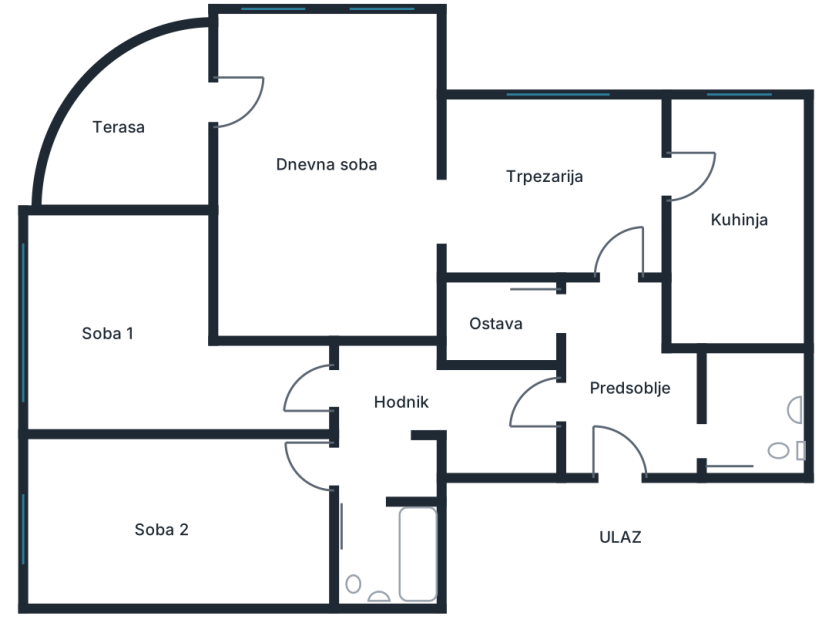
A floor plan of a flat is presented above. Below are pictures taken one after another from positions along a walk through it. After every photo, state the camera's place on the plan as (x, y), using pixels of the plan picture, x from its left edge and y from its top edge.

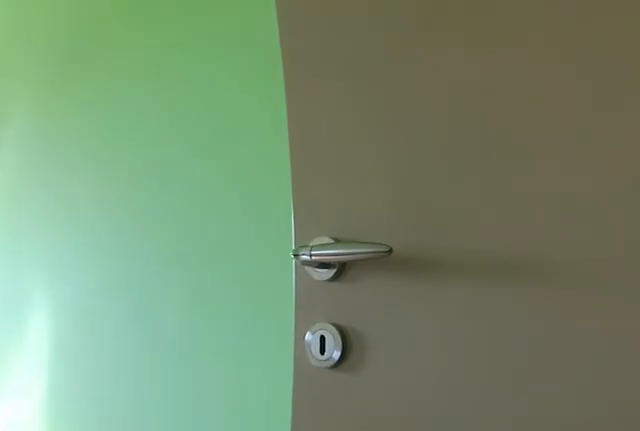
(301, 459)
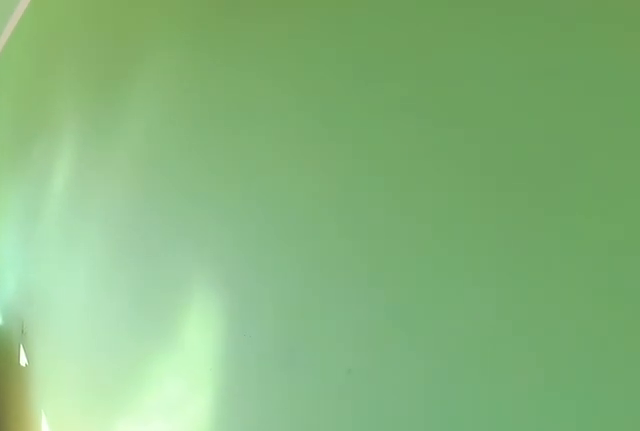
(279, 459)
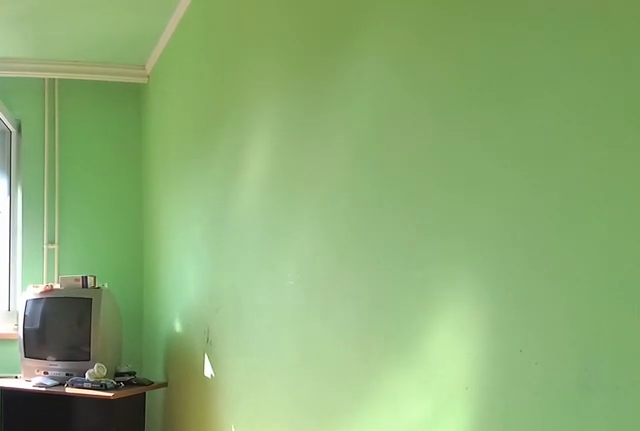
(271, 459)
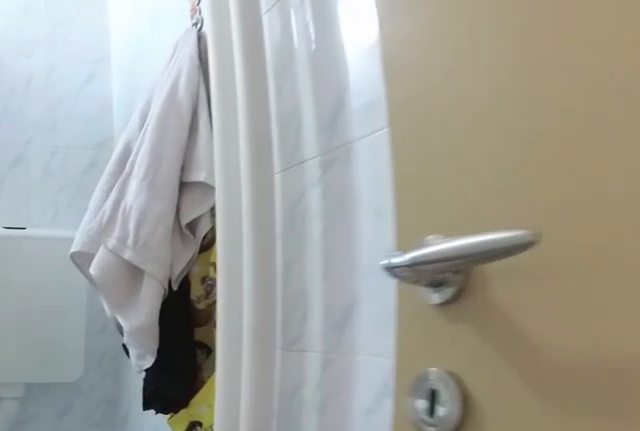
(368, 480)
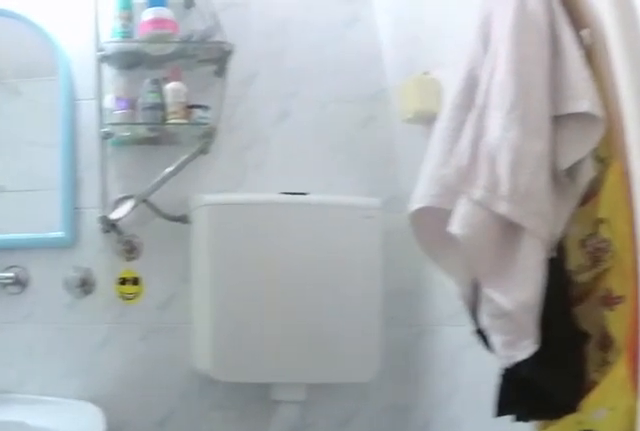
(367, 498)
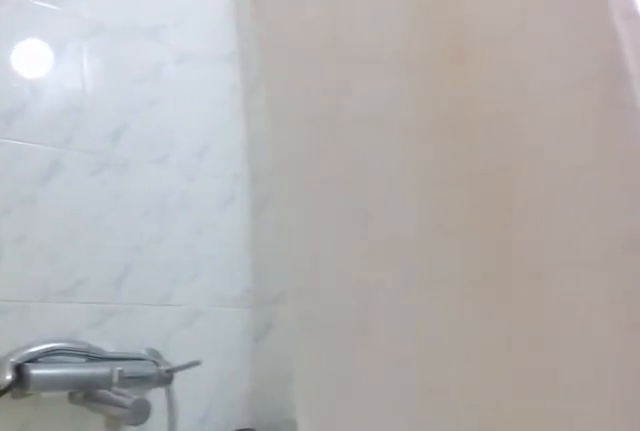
(367, 538)
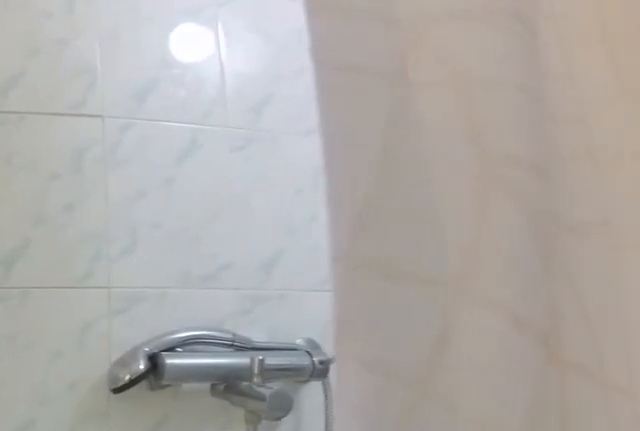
(368, 552)
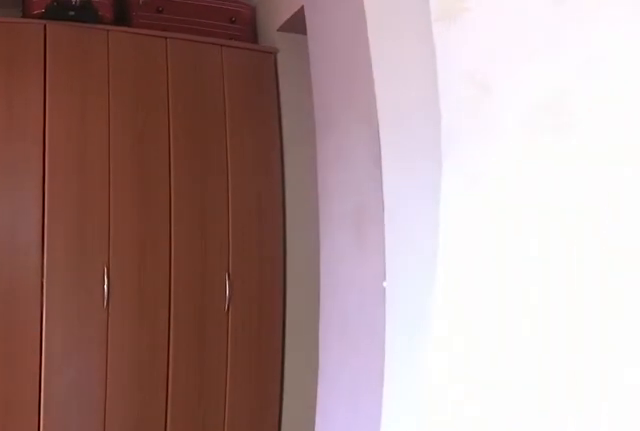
(386, 503)
